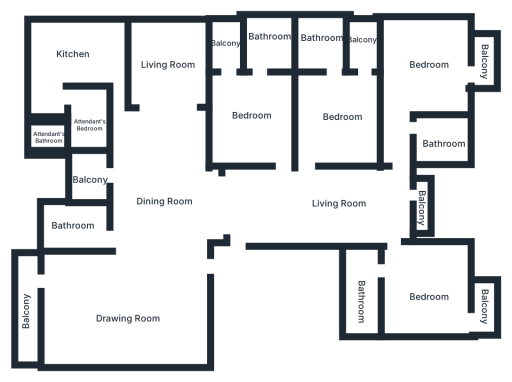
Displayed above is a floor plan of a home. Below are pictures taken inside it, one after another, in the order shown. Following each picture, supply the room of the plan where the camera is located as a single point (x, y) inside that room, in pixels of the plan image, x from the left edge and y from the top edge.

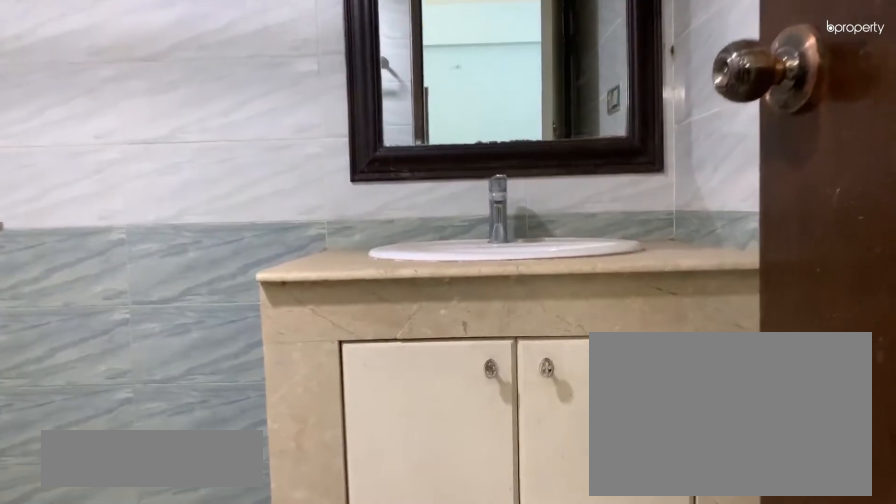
(322, 42)
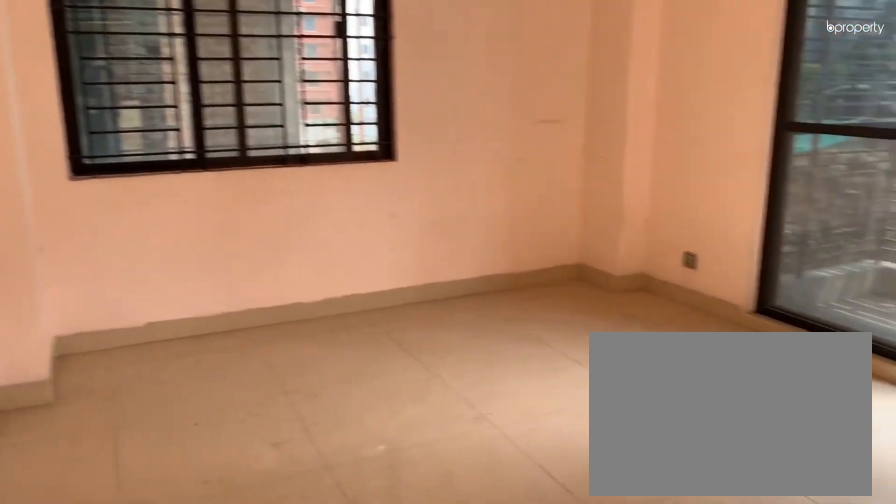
(422, 64)
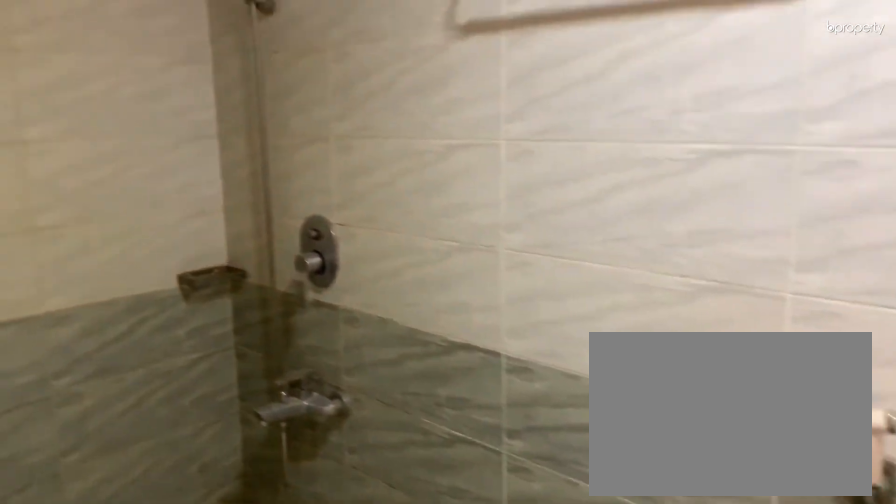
(442, 140)
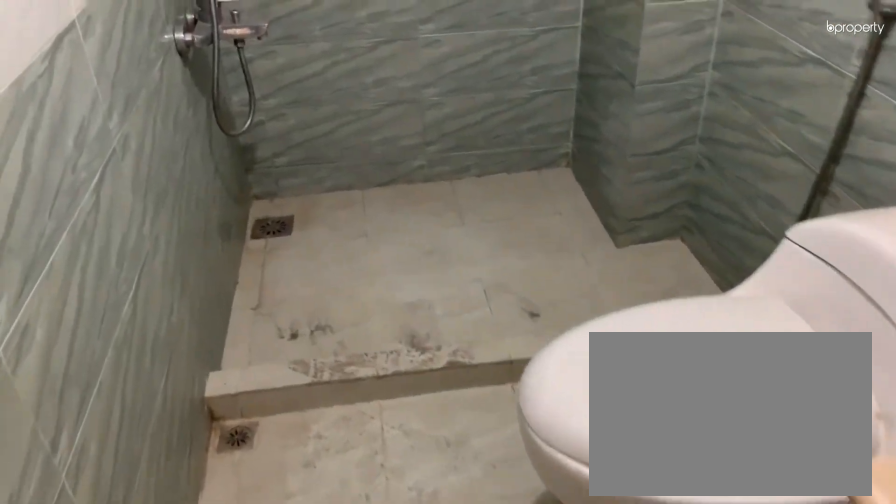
(361, 296)
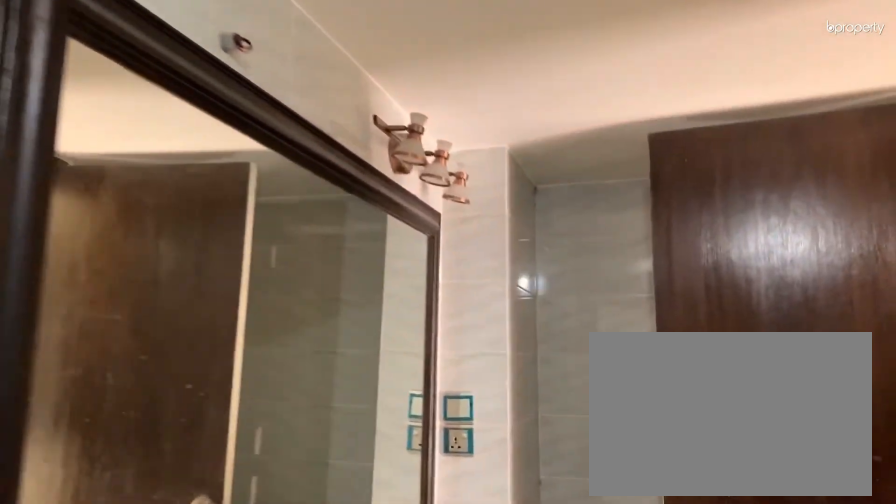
(361, 296)
